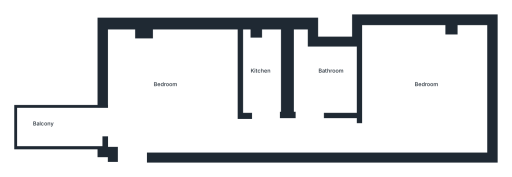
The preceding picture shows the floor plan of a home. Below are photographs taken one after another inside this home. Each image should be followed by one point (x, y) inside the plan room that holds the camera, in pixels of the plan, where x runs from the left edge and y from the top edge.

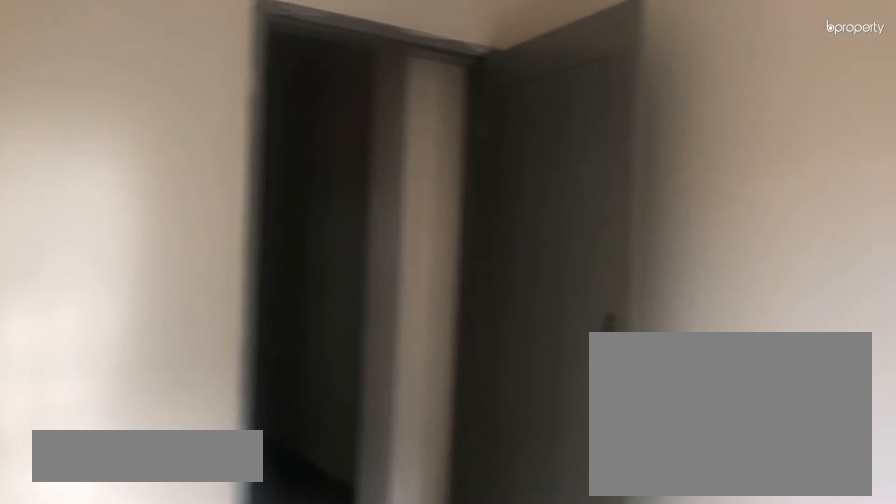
(177, 97)
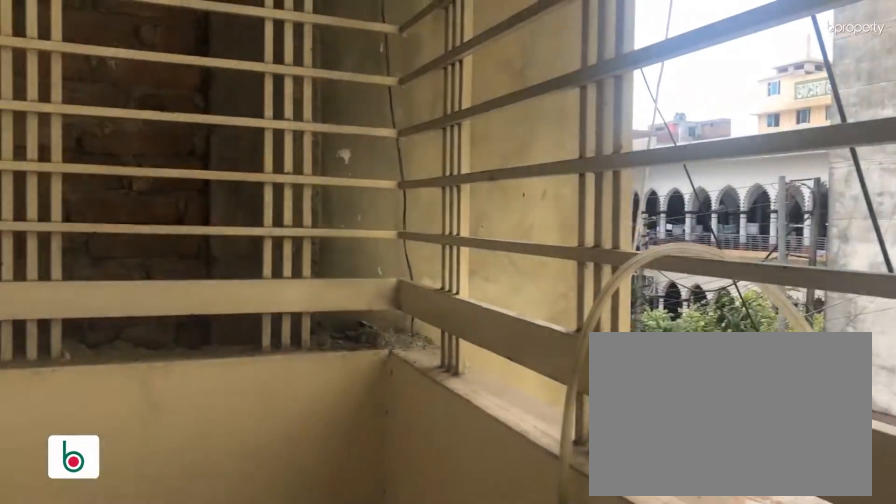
(61, 125)
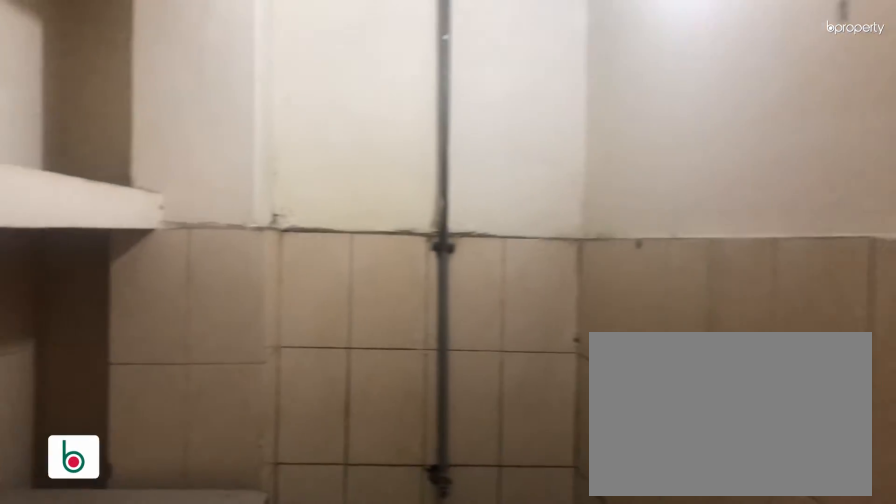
(262, 77)
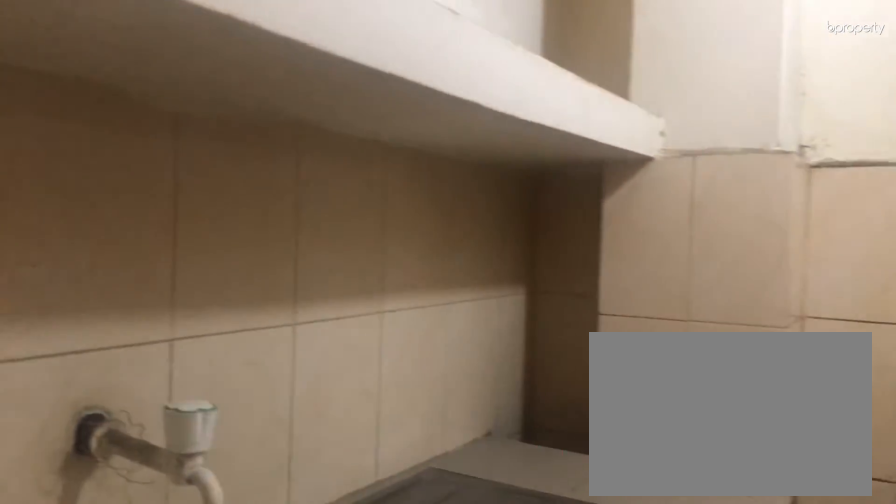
(262, 77)
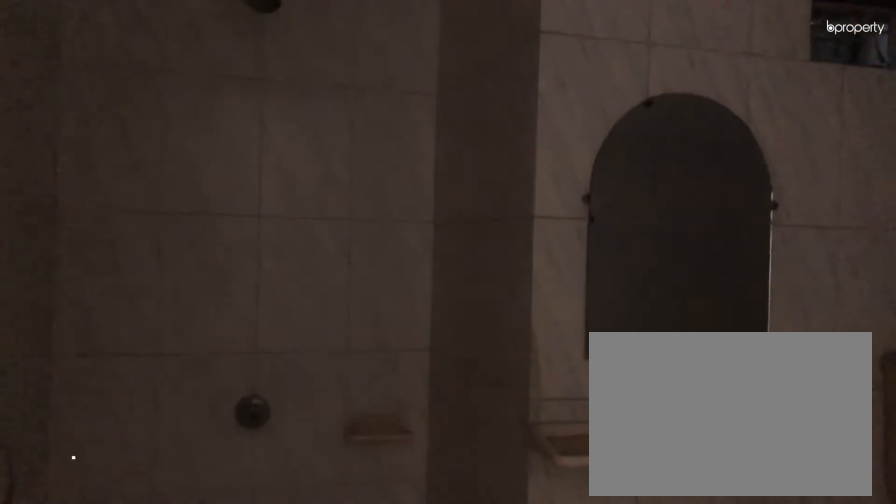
(322, 82)
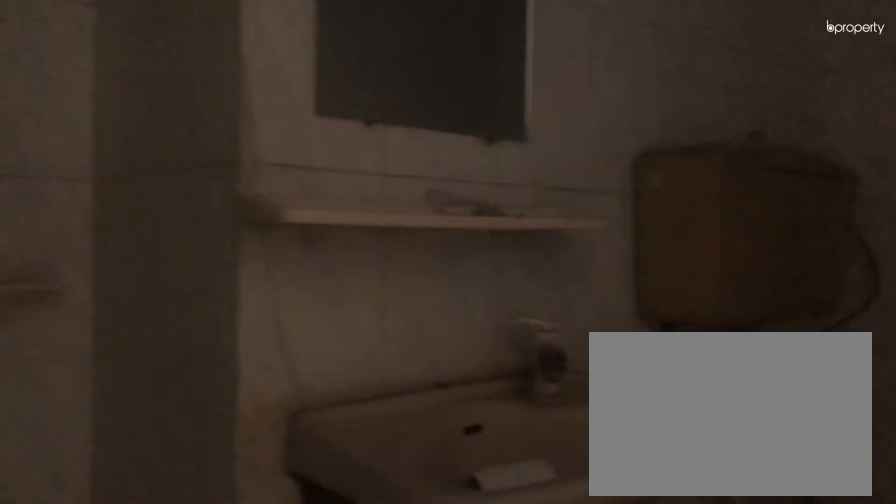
(322, 82)
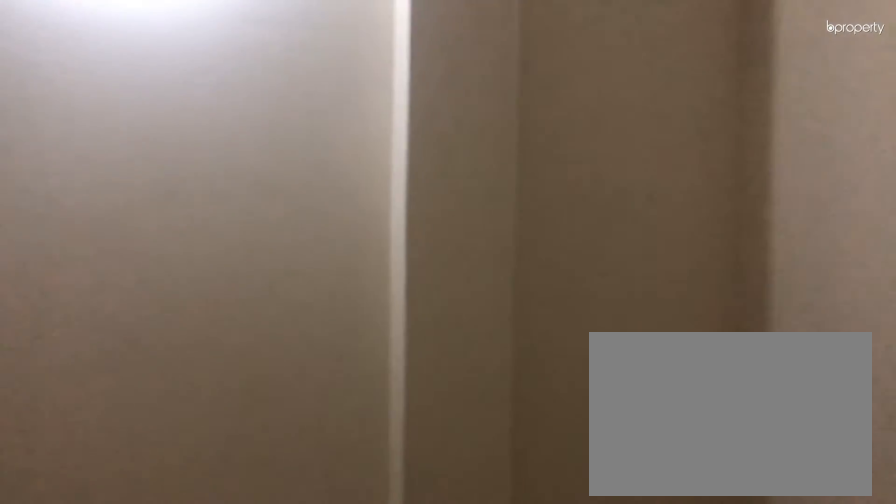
(417, 84)
